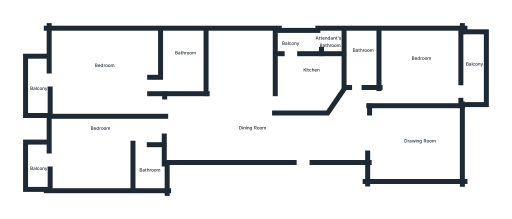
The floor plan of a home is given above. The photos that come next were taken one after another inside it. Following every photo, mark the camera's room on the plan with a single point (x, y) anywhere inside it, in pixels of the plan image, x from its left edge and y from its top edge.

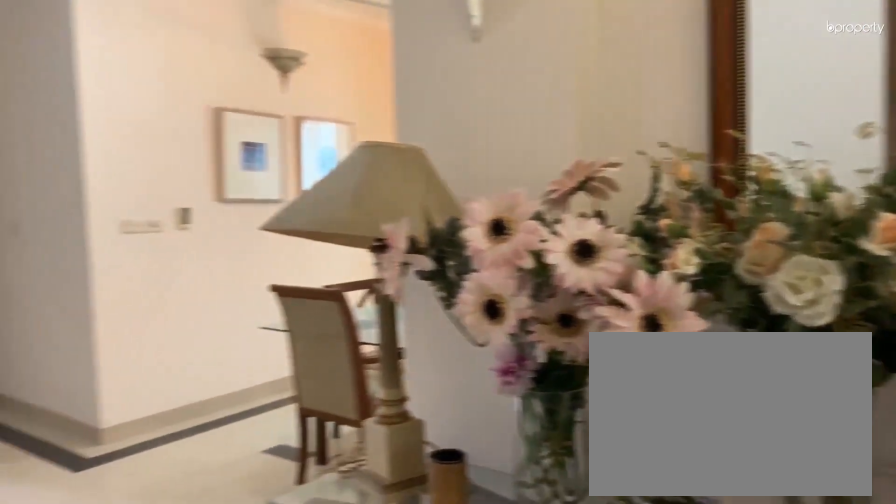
(239, 125)
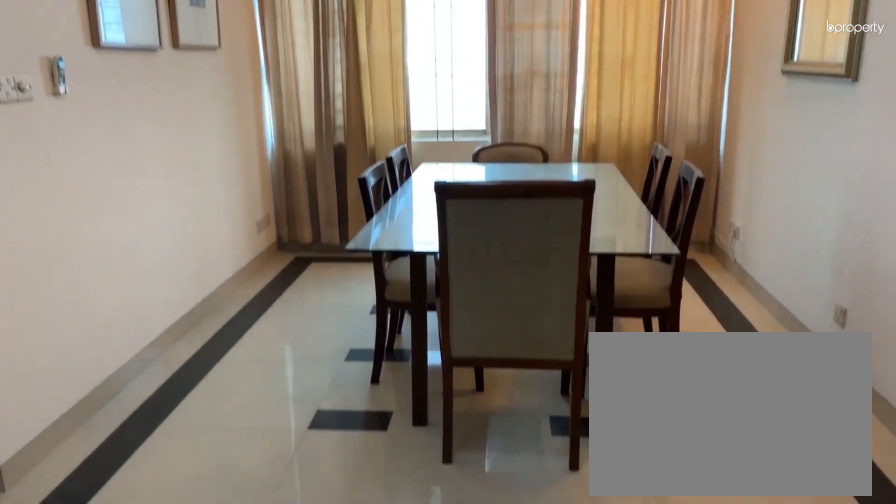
(255, 133)
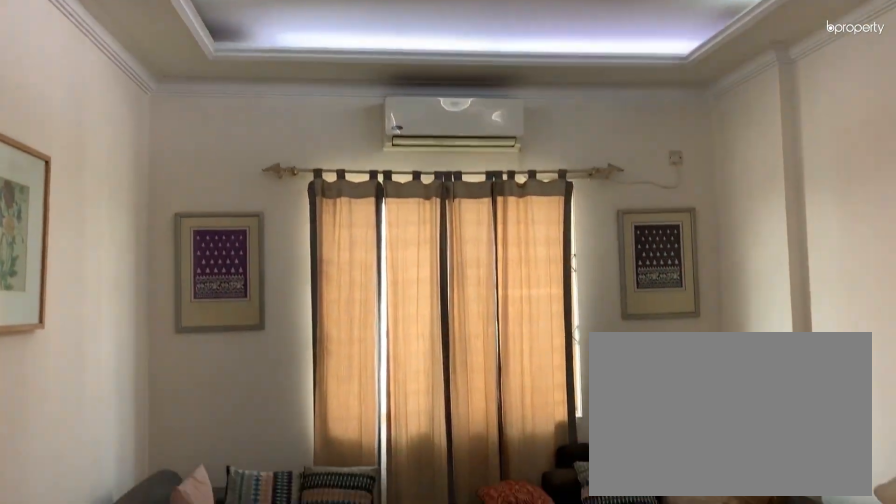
(415, 144)
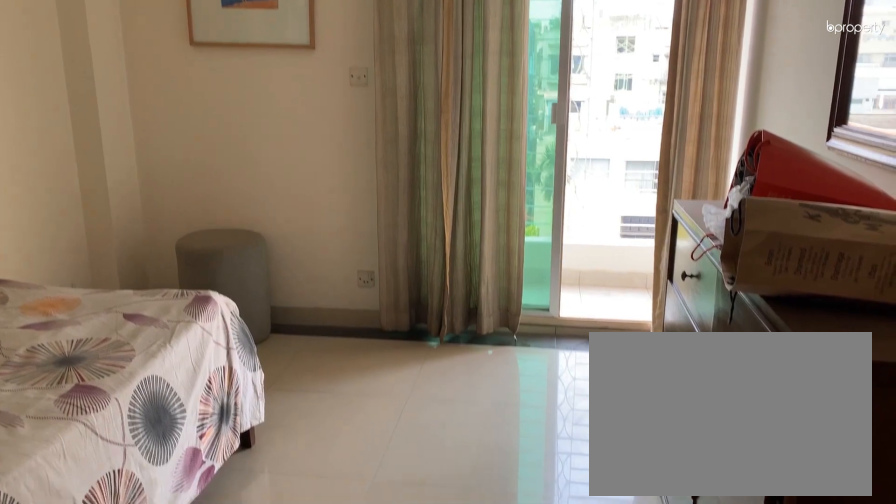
(426, 73)
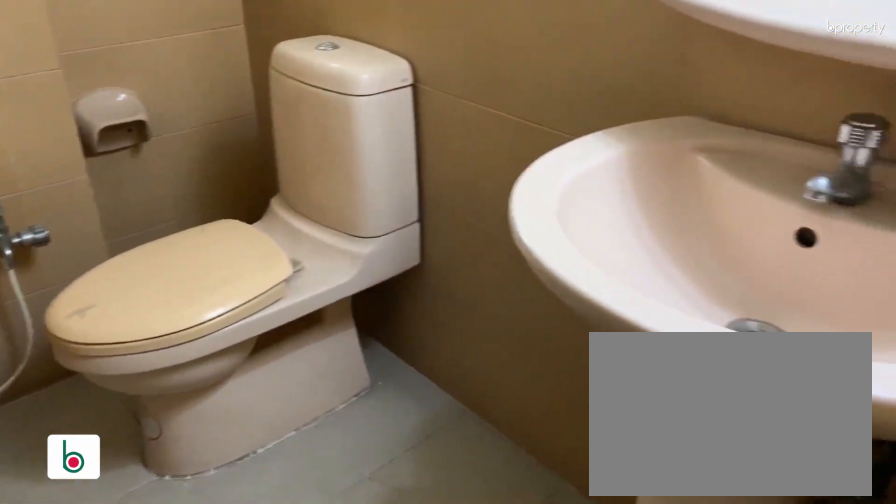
(361, 65)
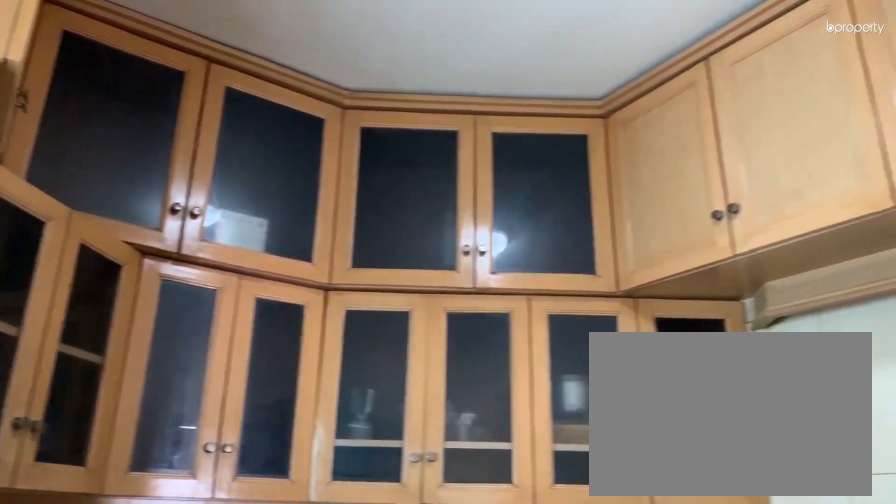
(299, 92)
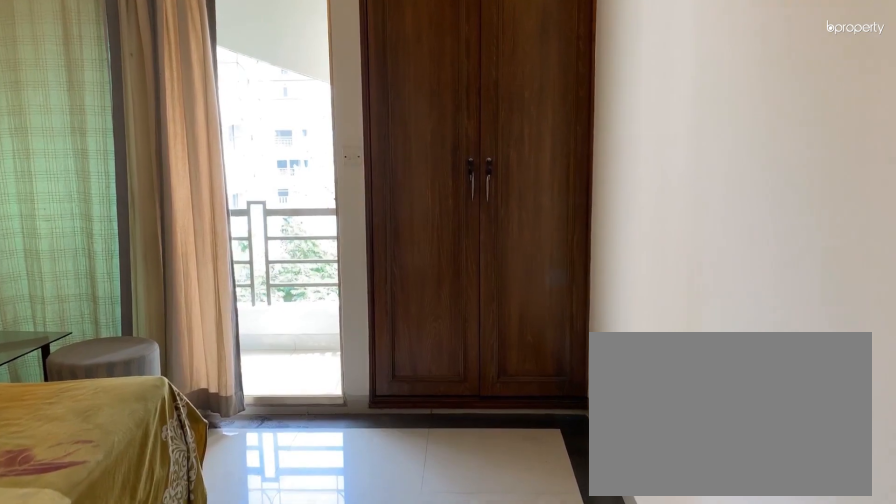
(96, 151)
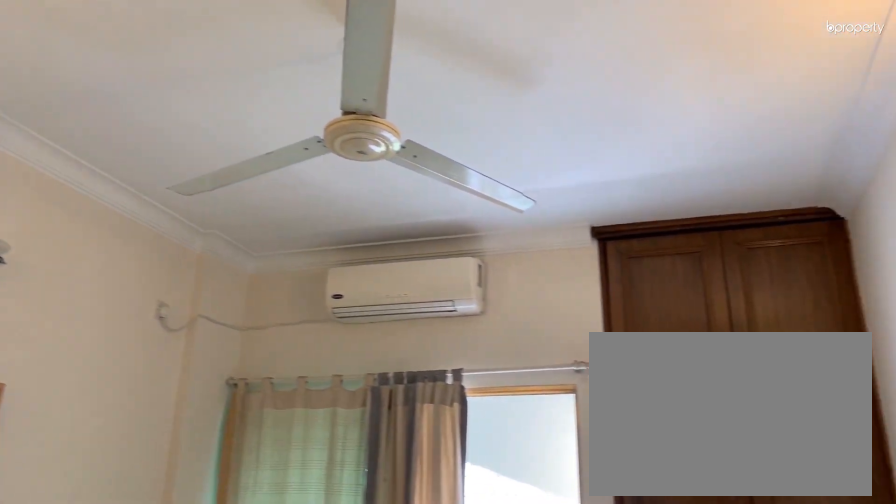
(82, 160)
